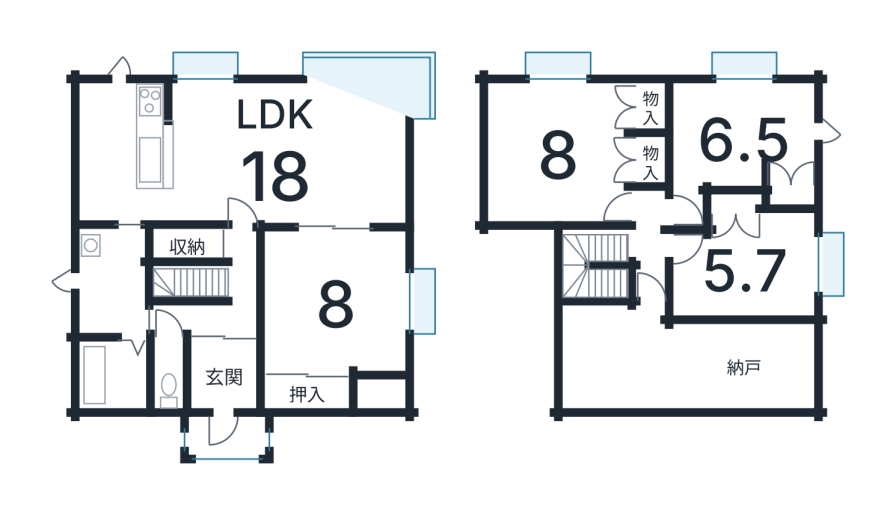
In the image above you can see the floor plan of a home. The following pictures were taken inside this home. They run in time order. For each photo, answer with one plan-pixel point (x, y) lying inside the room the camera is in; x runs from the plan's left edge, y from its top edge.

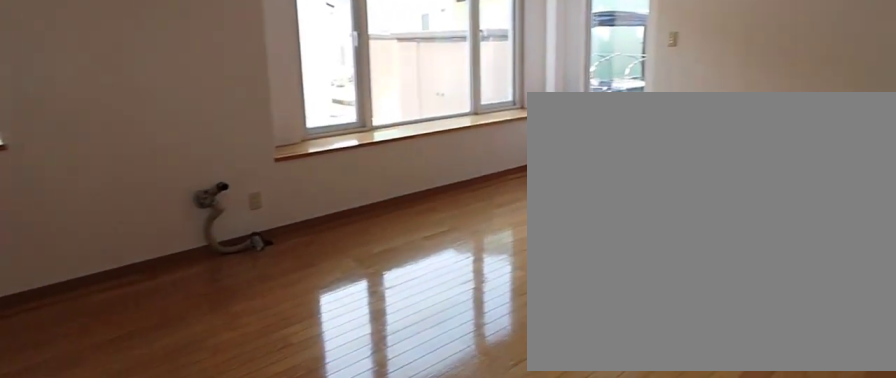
(286, 153)
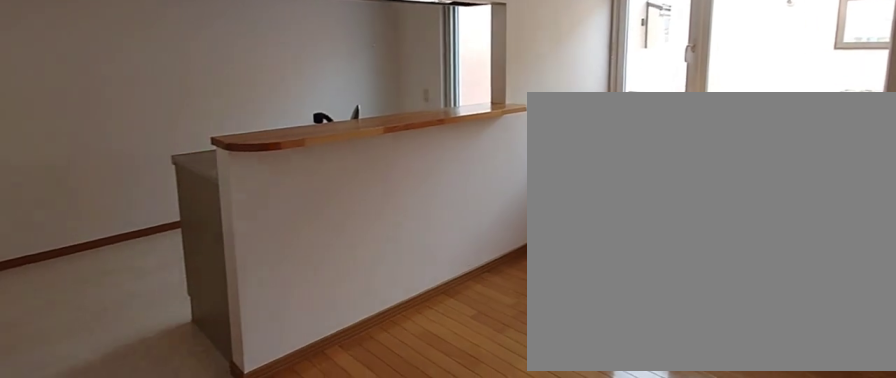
(286, 153)
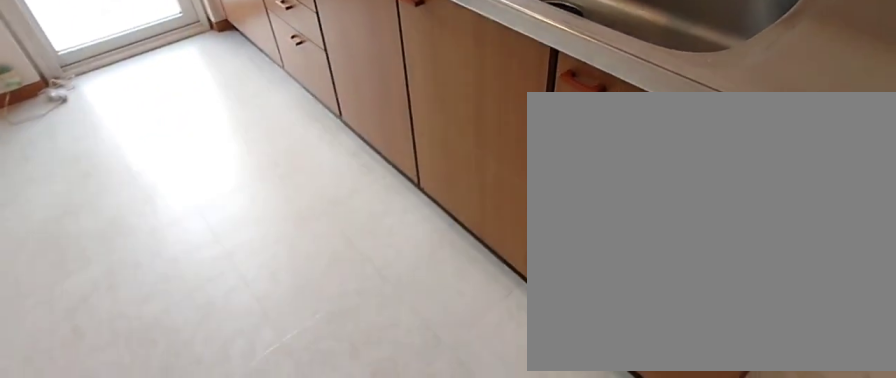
(110, 153)
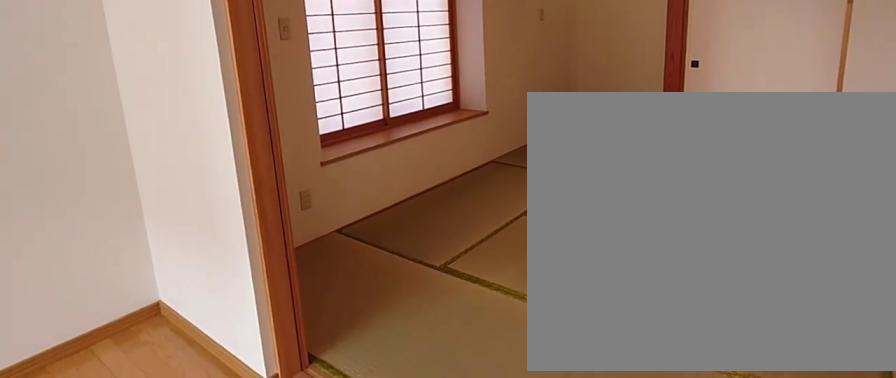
(336, 308)
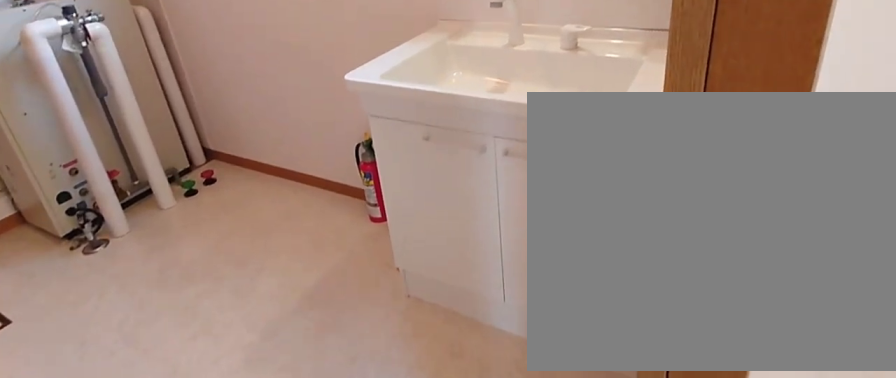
(108, 293)
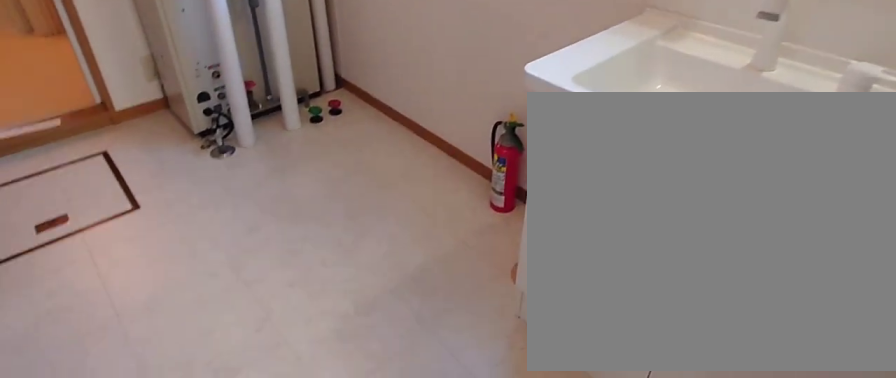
(108, 293)
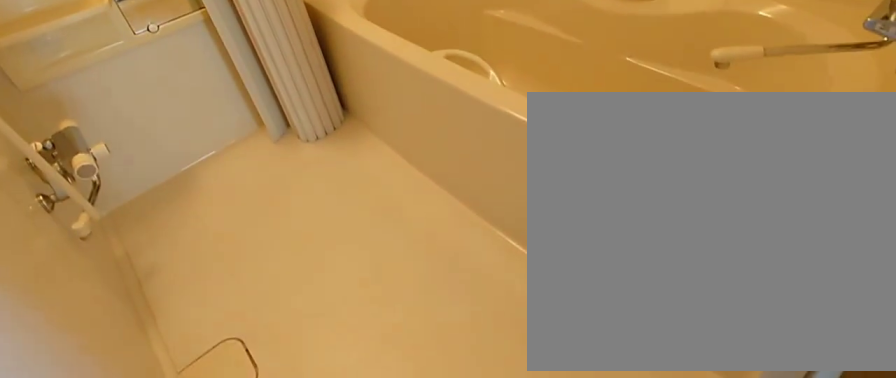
(111, 380)
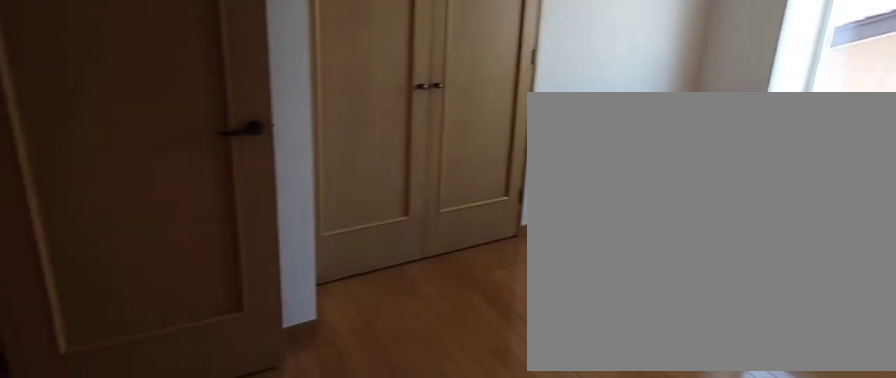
(743, 279)
